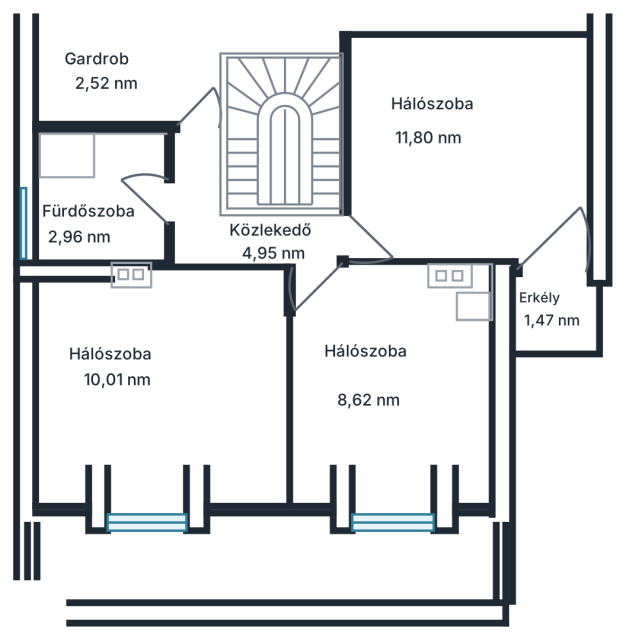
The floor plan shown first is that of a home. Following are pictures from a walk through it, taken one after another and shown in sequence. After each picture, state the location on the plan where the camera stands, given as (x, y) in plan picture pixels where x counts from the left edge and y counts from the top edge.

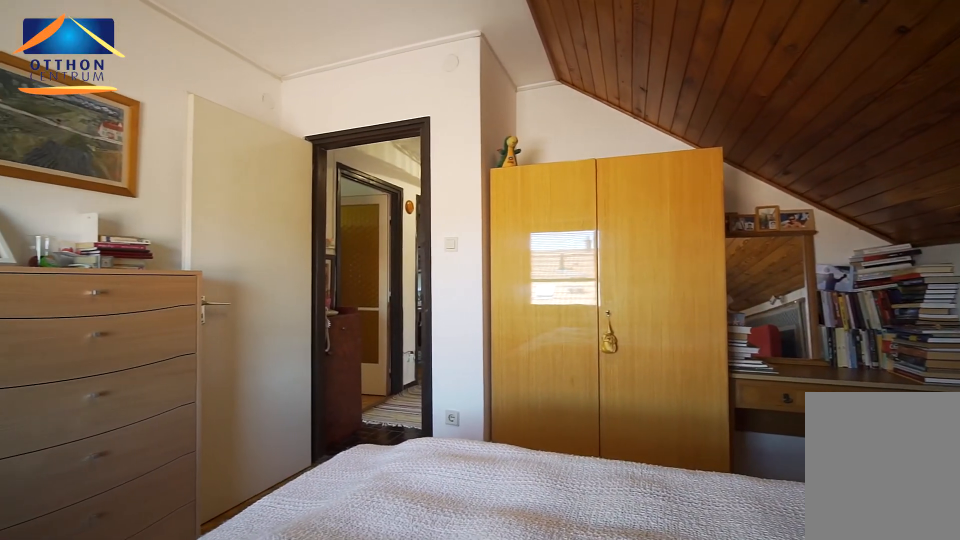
(508, 186)
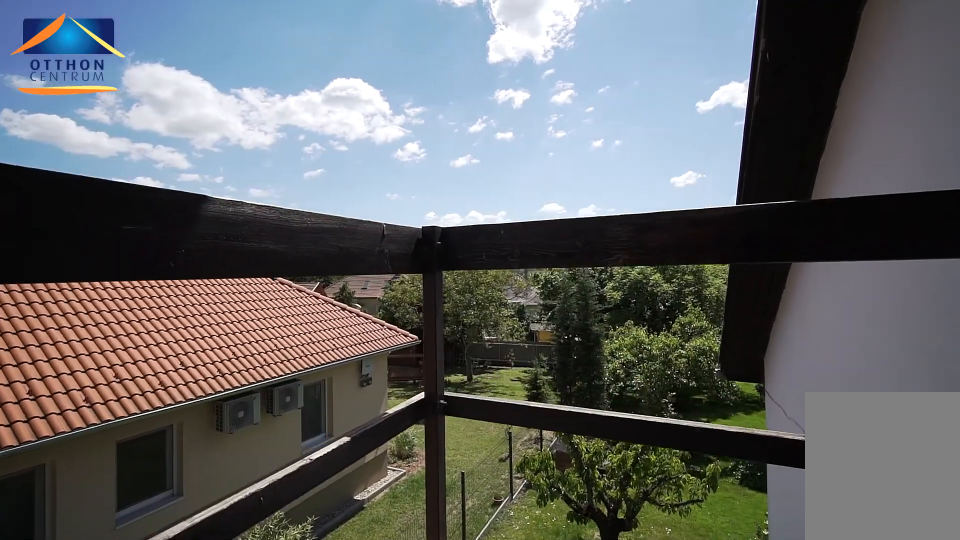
(551, 257)
